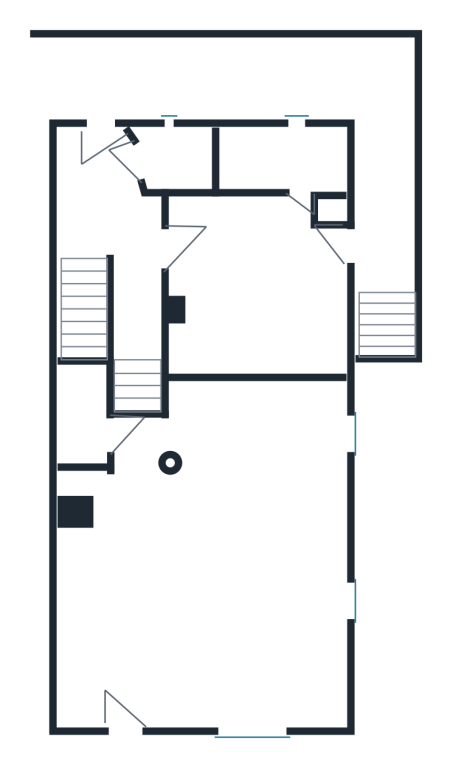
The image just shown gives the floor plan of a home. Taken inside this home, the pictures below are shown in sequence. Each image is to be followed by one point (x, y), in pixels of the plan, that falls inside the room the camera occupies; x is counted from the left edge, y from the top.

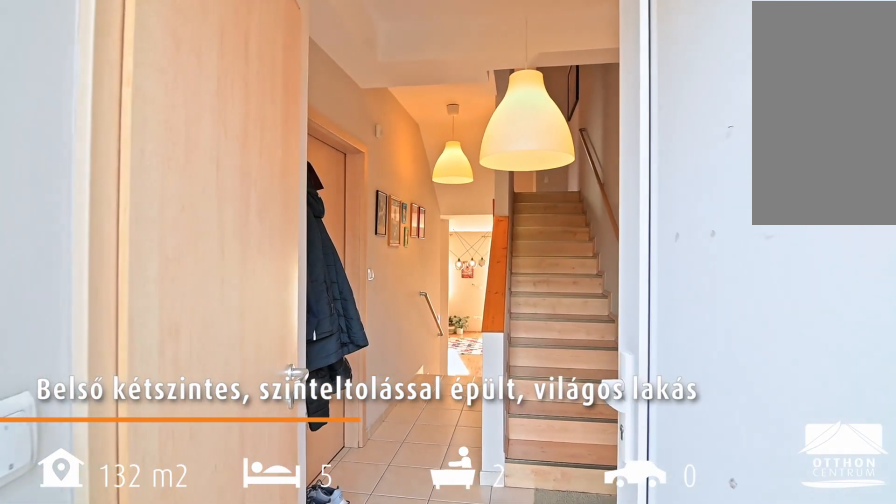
(103, 188)
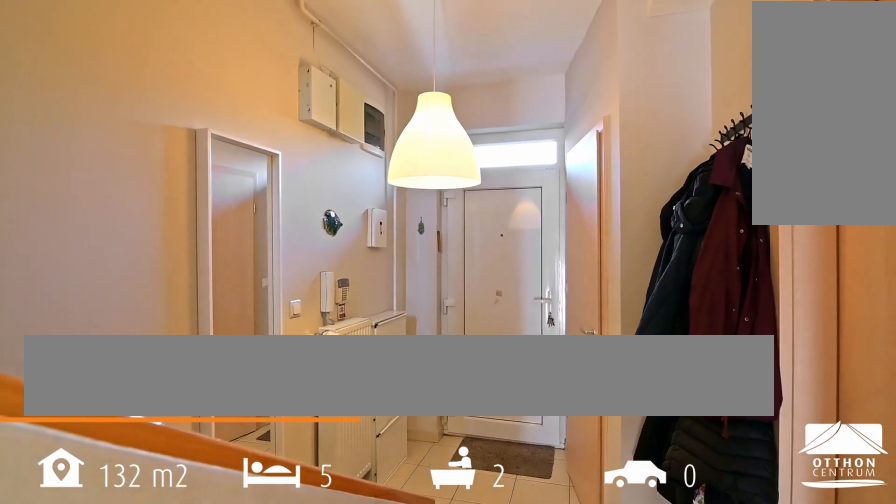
(103, 187)
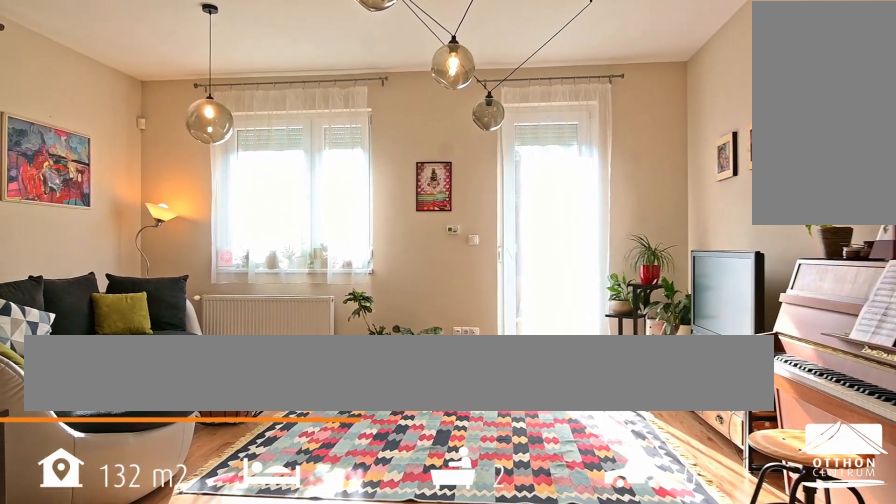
(213, 556)
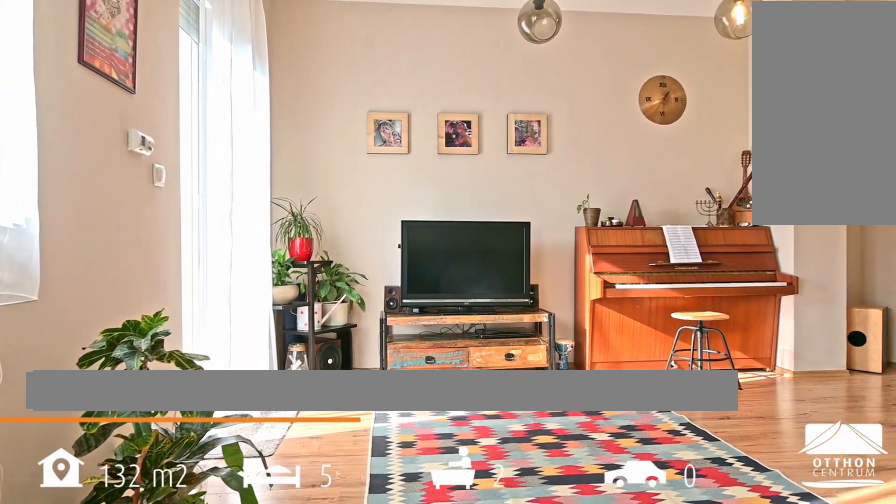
(213, 556)
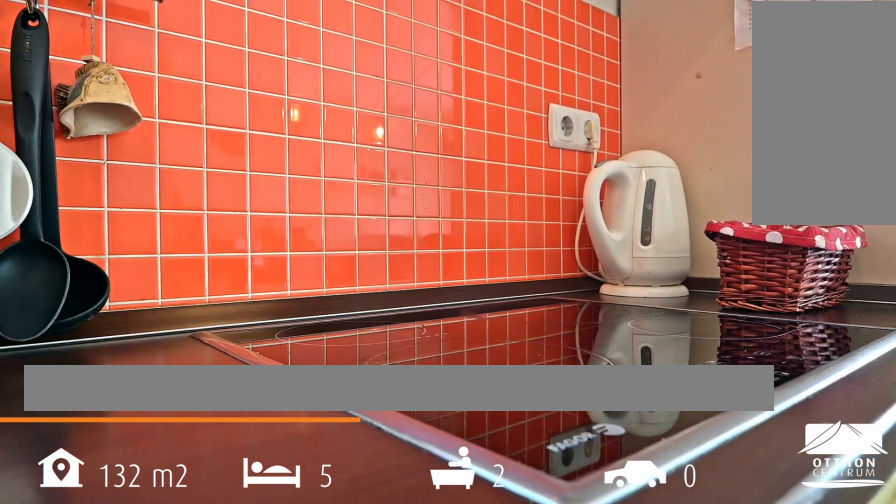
(246, 446)
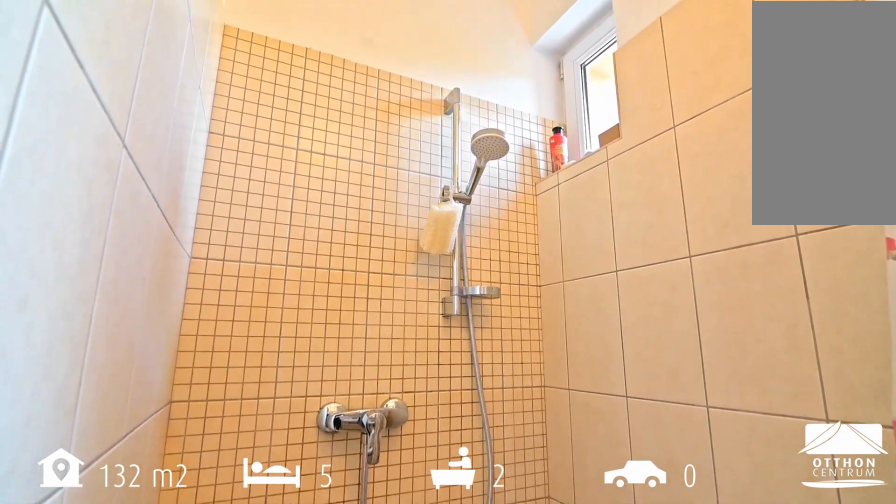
(284, 160)
